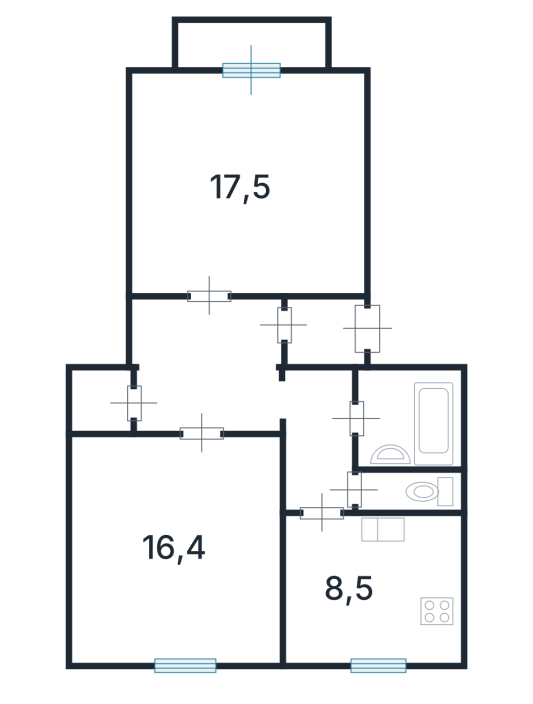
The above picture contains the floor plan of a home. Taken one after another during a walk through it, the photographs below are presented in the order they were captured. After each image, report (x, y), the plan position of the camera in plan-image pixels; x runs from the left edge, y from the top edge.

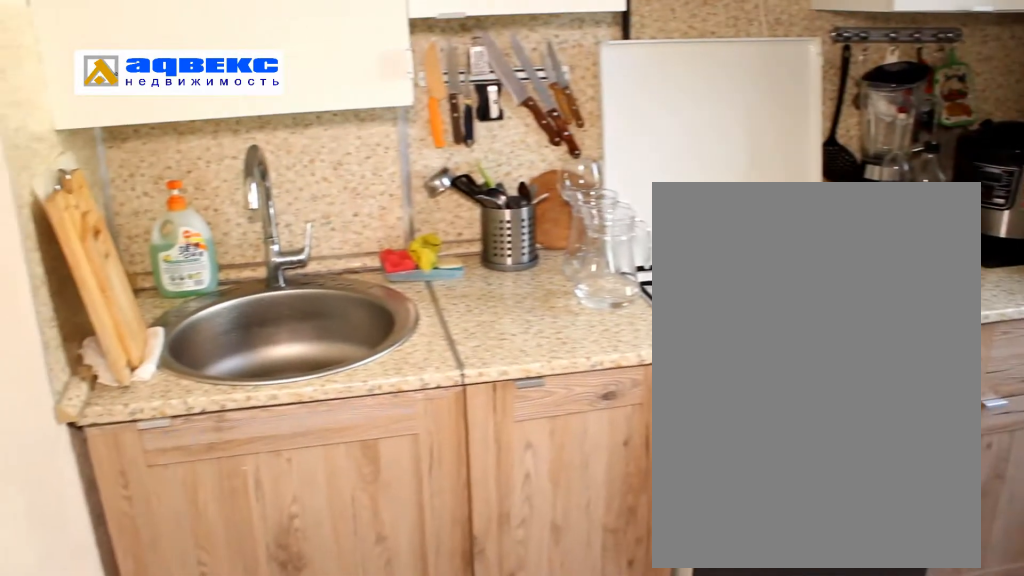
(299, 631)
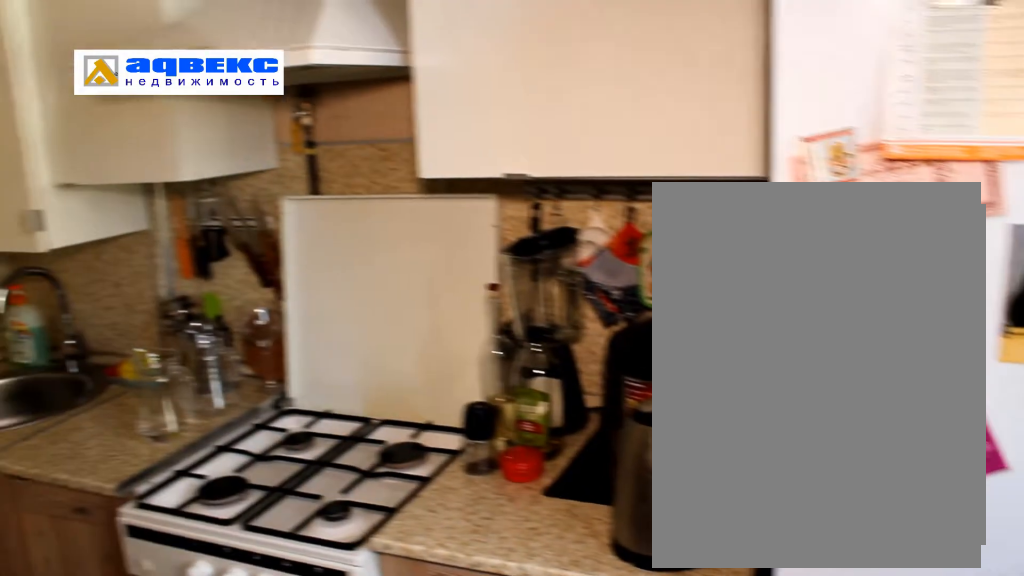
(299, 631)
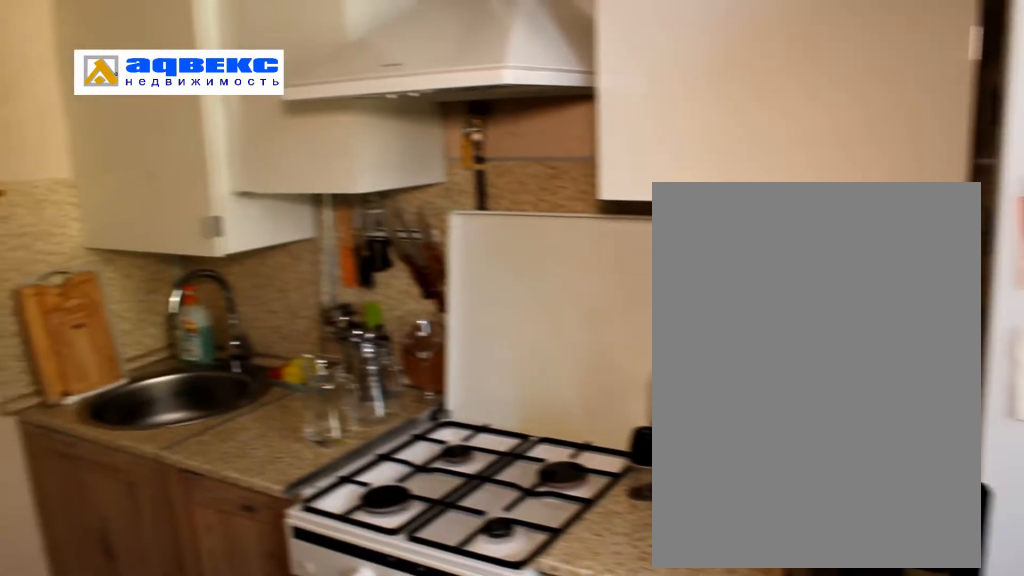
(299, 631)
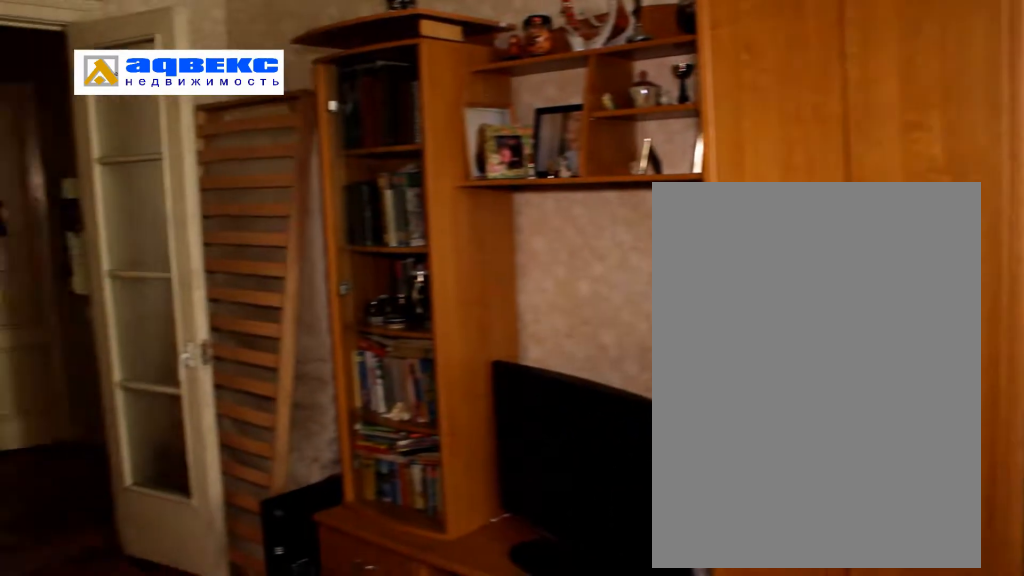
(107, 589)
